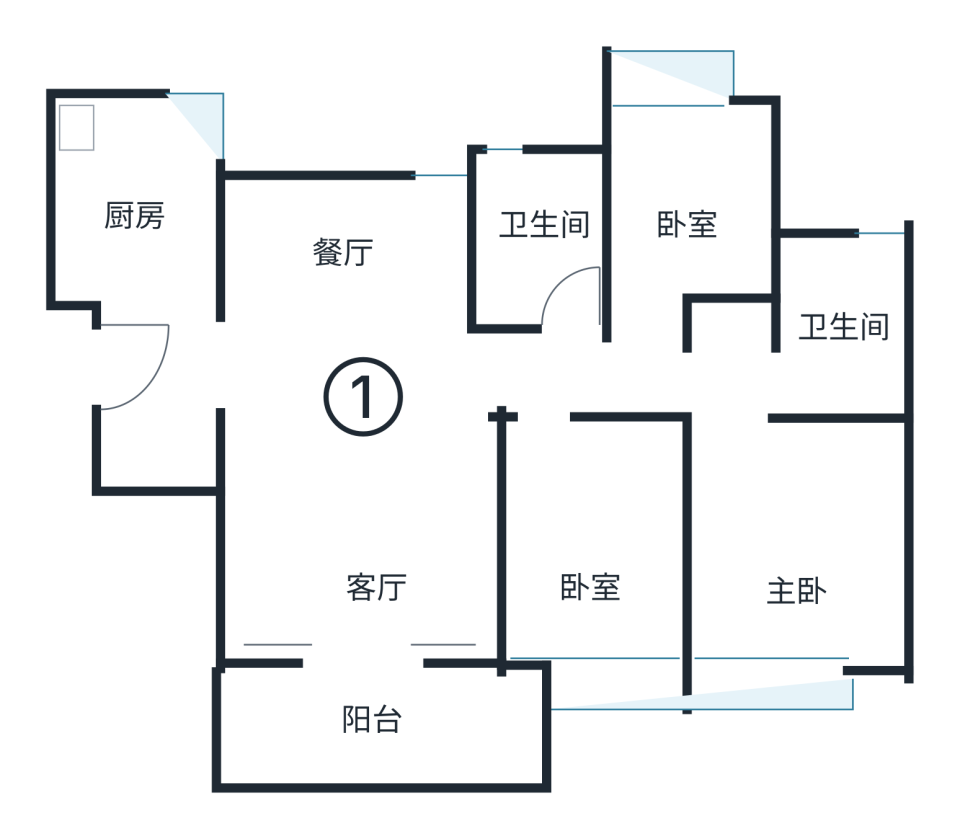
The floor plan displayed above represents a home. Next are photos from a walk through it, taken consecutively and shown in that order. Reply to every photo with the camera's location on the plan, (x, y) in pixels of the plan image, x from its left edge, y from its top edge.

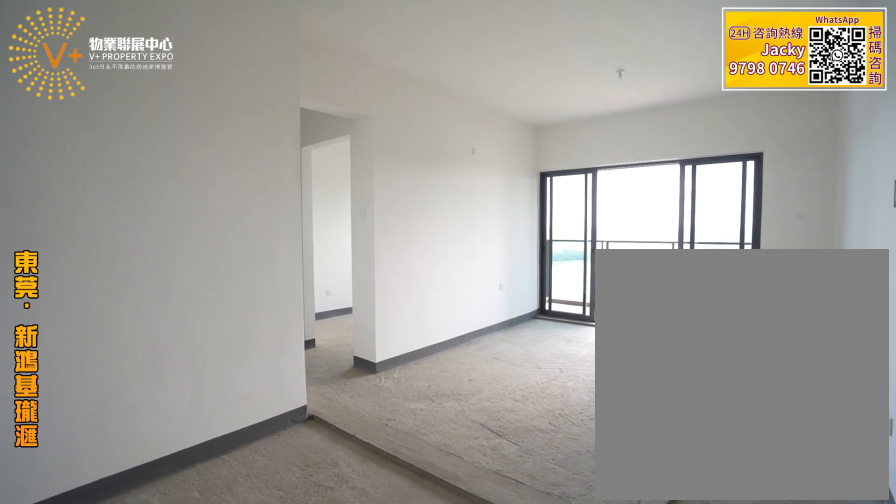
(272, 364)
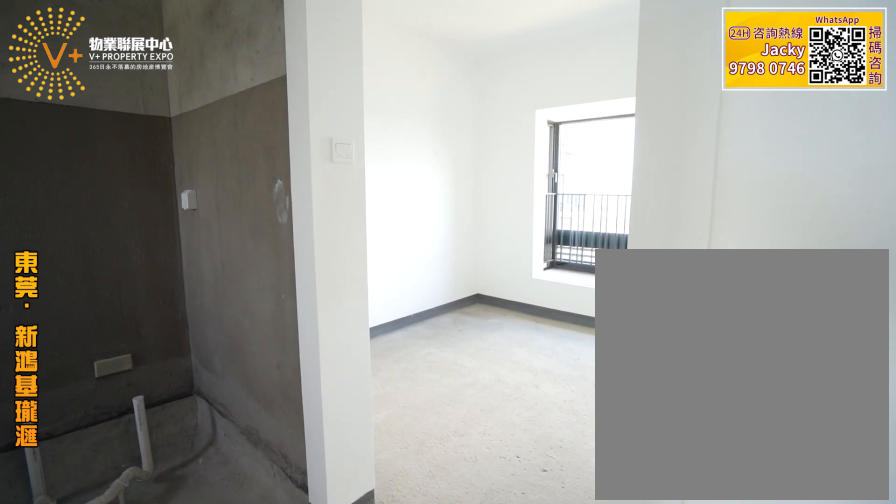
(741, 483)
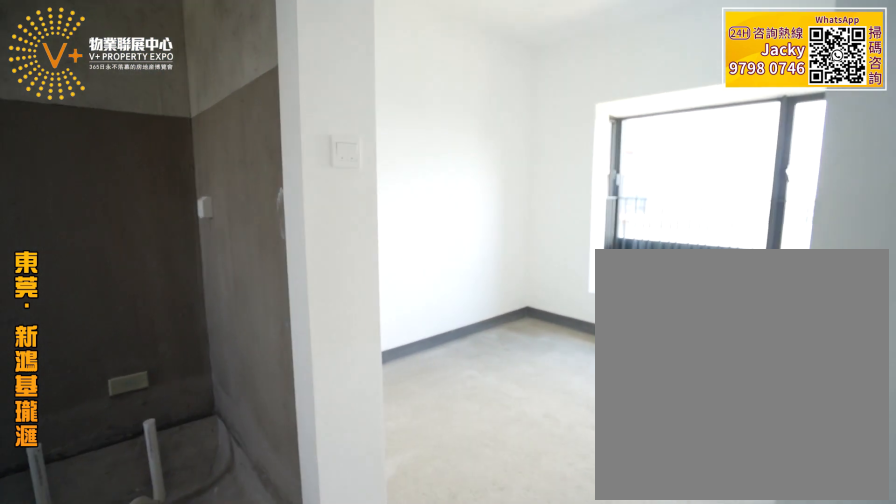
(741, 483)
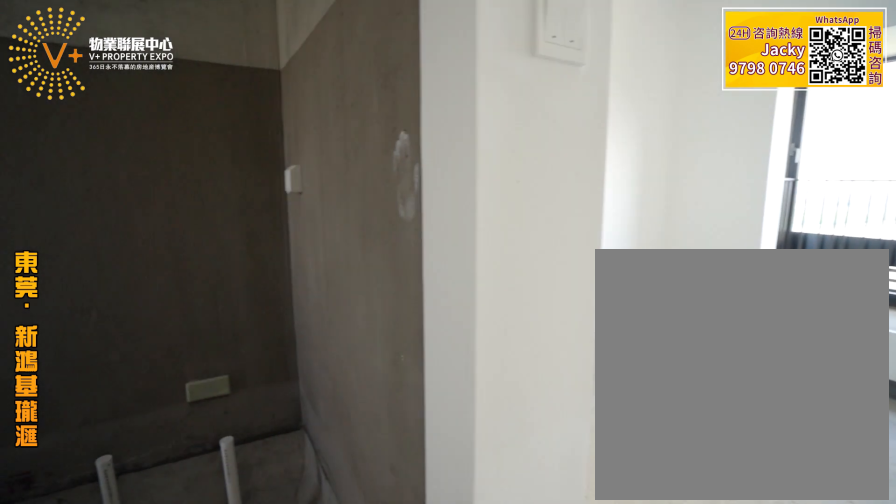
(759, 366)
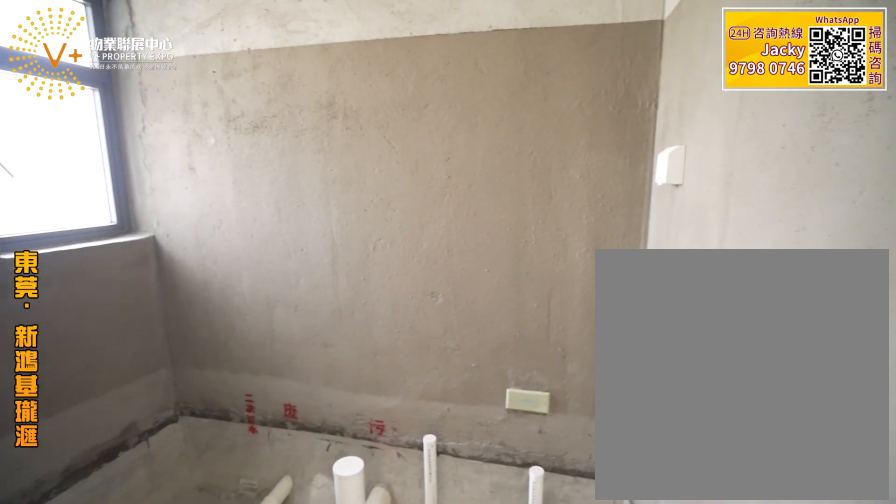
(783, 369)
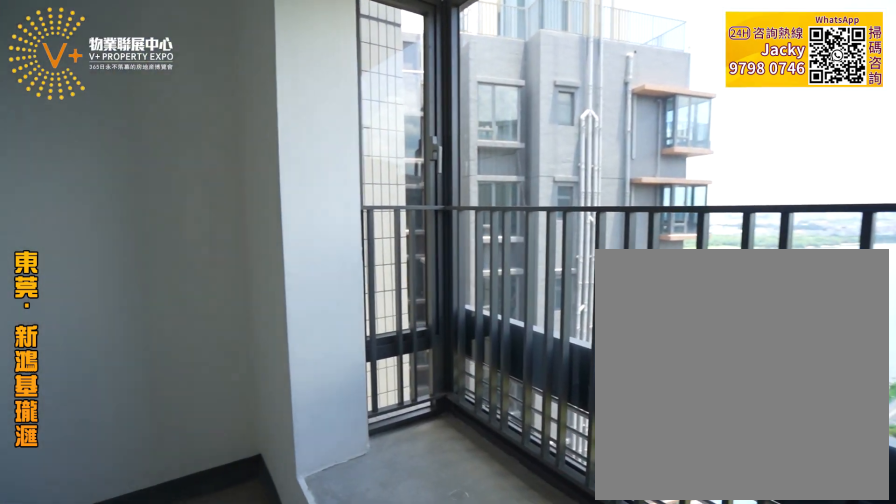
(789, 567)
